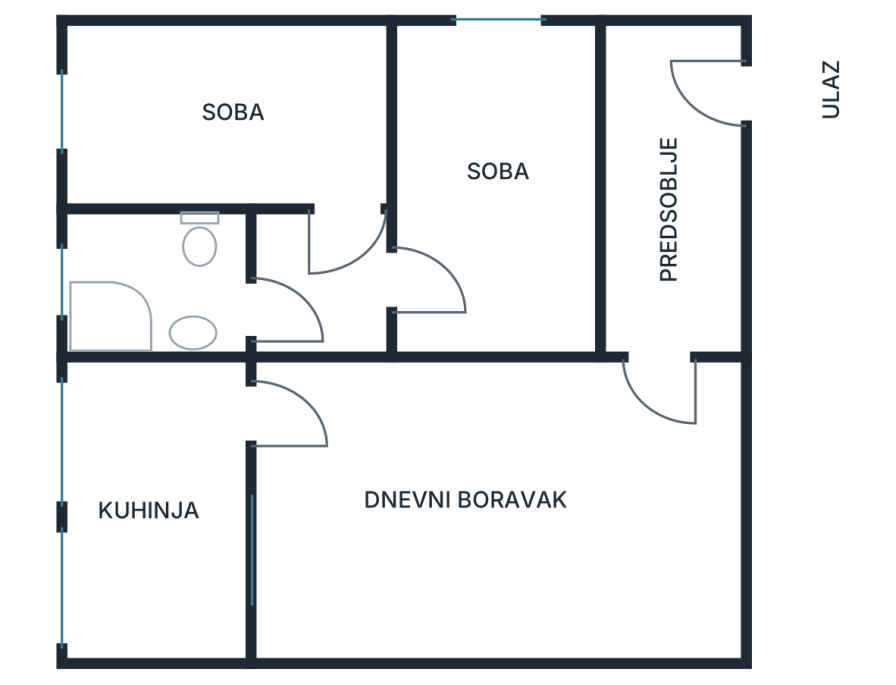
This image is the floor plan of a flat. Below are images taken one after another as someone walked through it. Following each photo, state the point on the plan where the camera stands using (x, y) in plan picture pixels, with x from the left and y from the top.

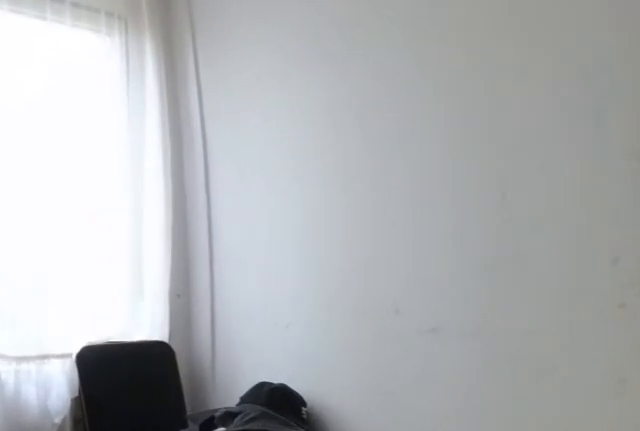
(467, 221)
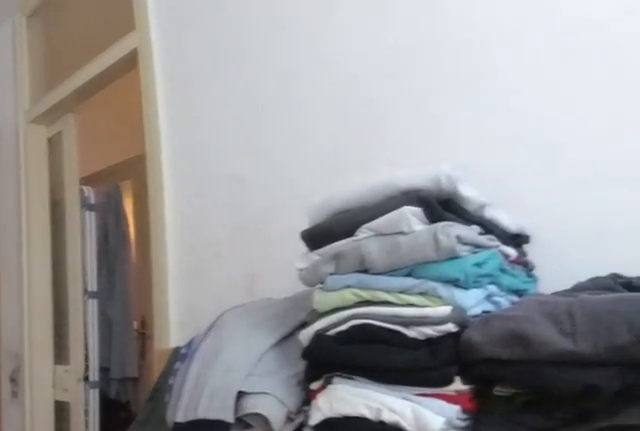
(486, 60)
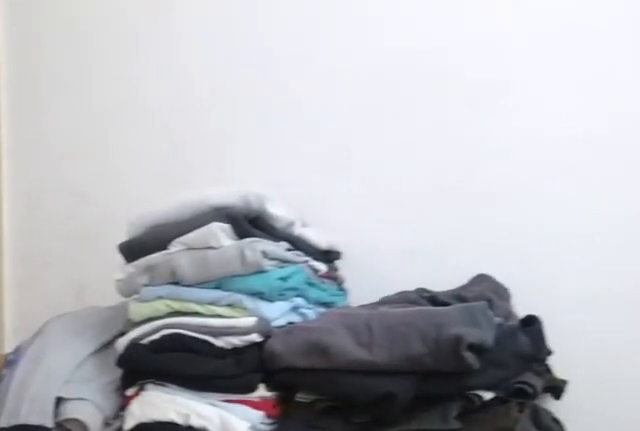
(498, 62)
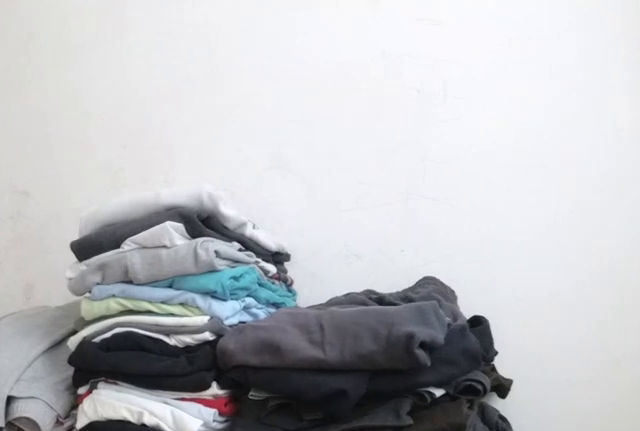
(498, 62)
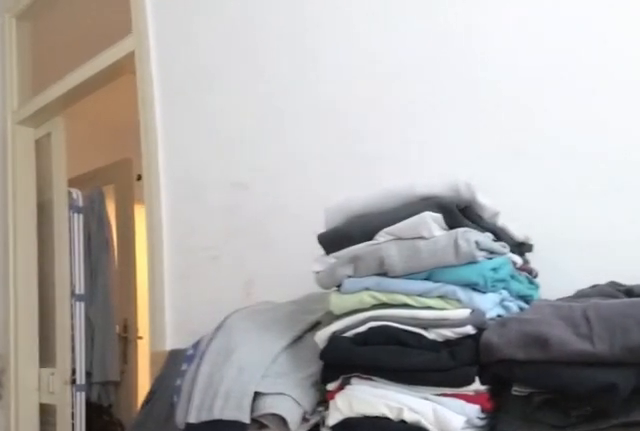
(498, 62)
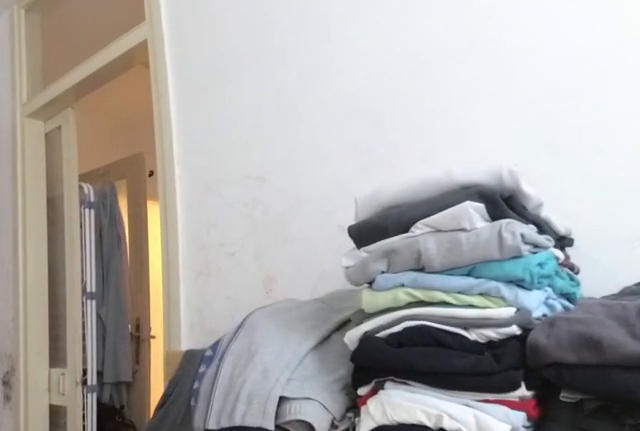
(497, 66)
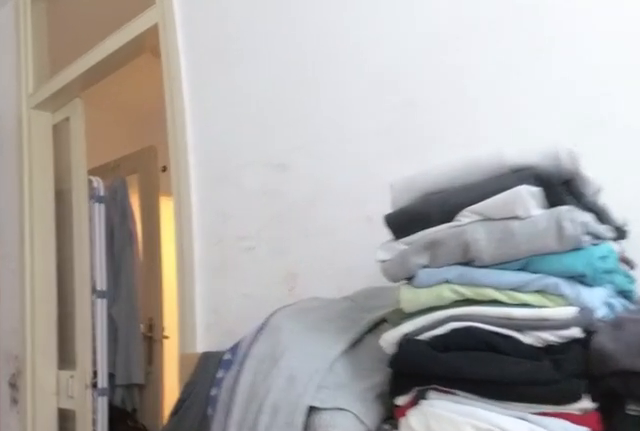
(496, 82)
